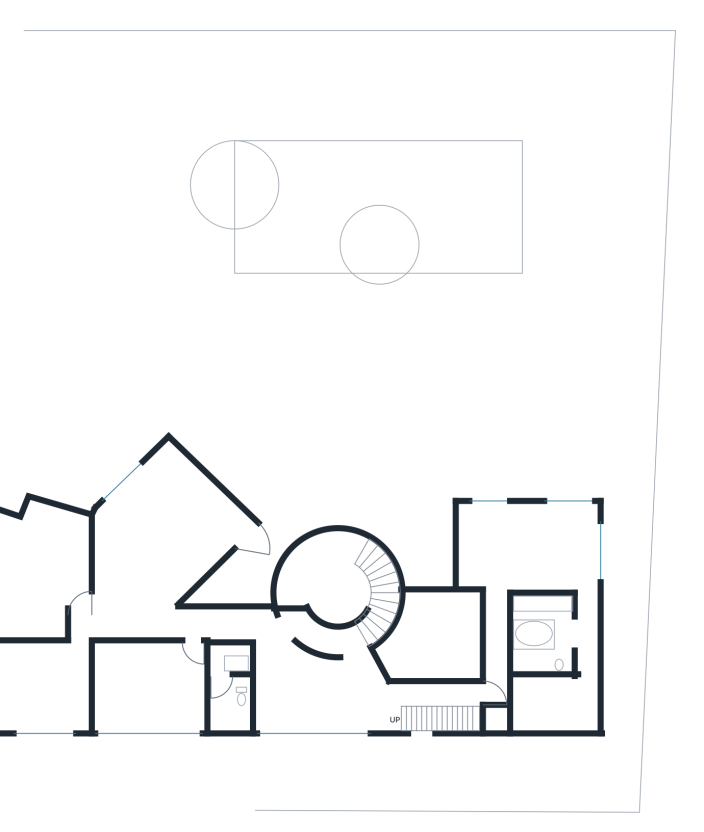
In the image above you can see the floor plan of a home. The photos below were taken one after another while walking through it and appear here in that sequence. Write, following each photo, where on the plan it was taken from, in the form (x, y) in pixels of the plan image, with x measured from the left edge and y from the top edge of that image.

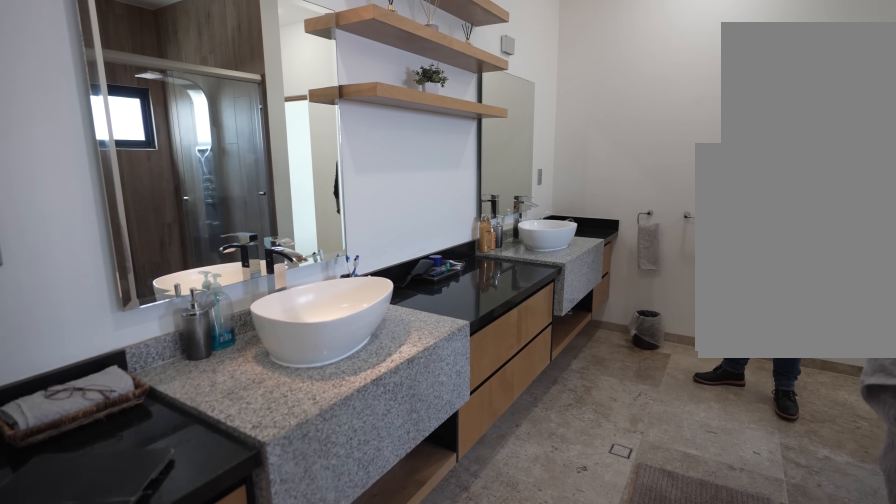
(567, 632)
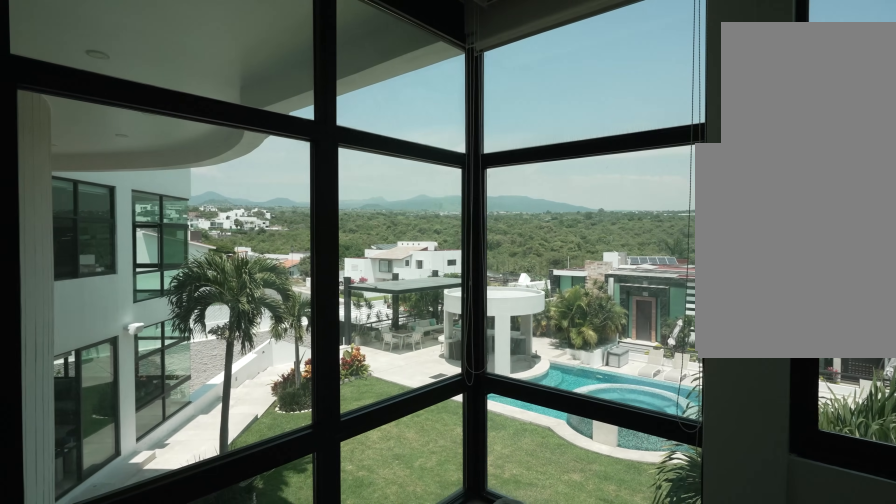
(516, 520)
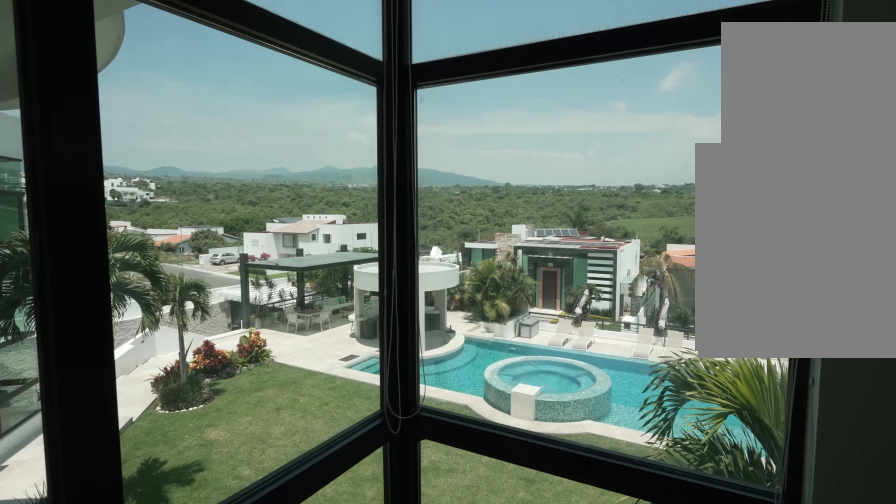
(516, 520)
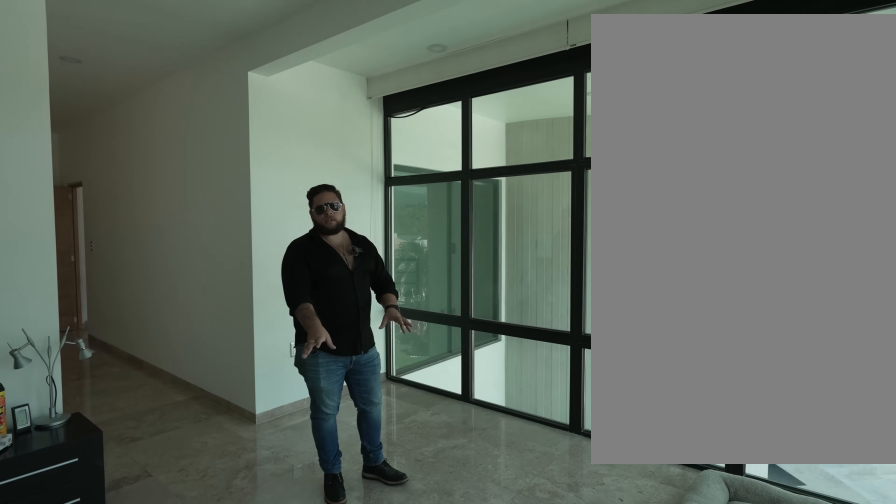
(516, 520)
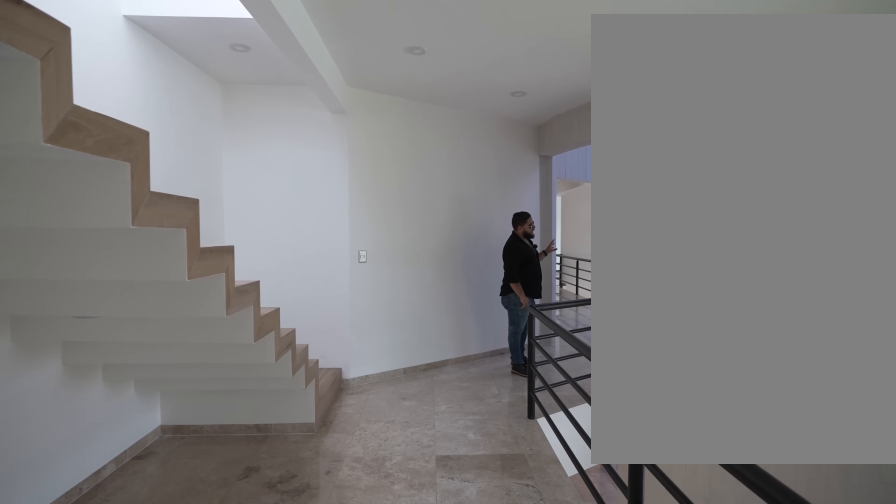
(456, 691)
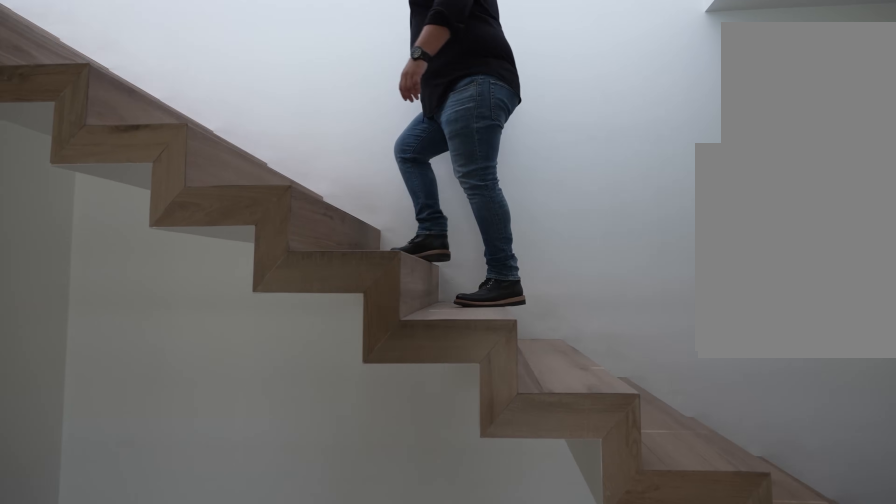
(433, 692)
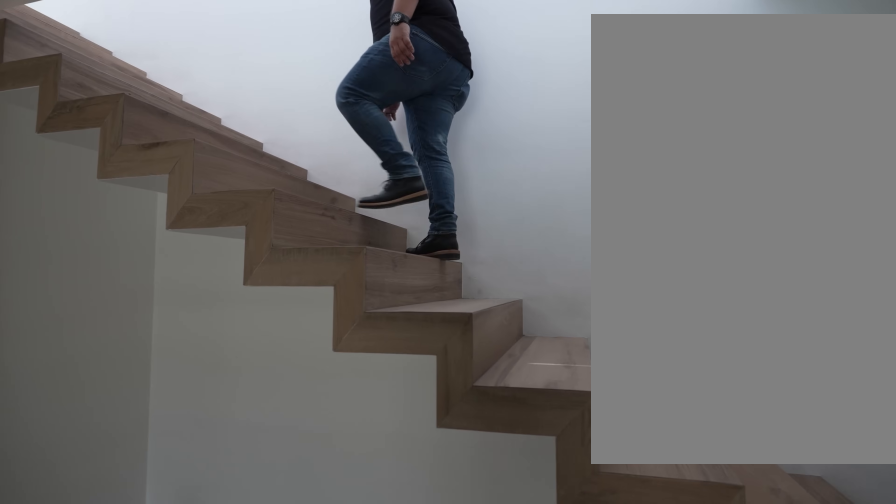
(426, 692)
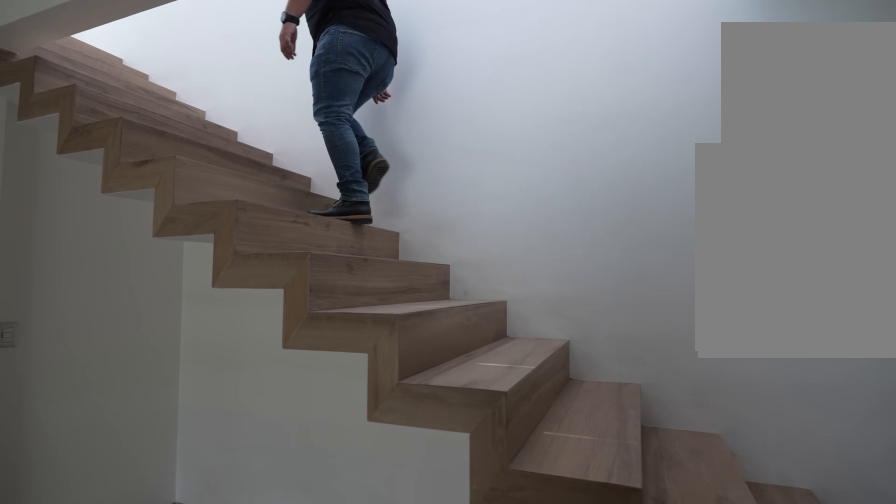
(416, 692)
